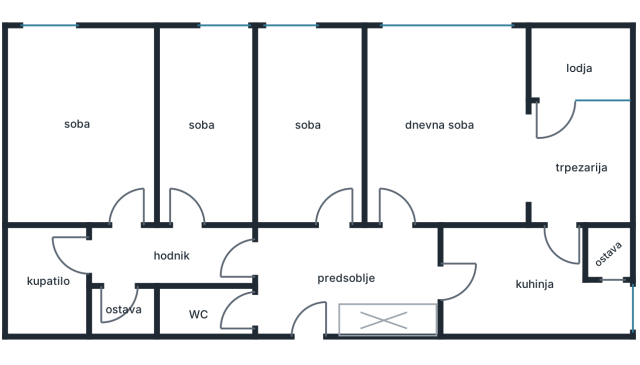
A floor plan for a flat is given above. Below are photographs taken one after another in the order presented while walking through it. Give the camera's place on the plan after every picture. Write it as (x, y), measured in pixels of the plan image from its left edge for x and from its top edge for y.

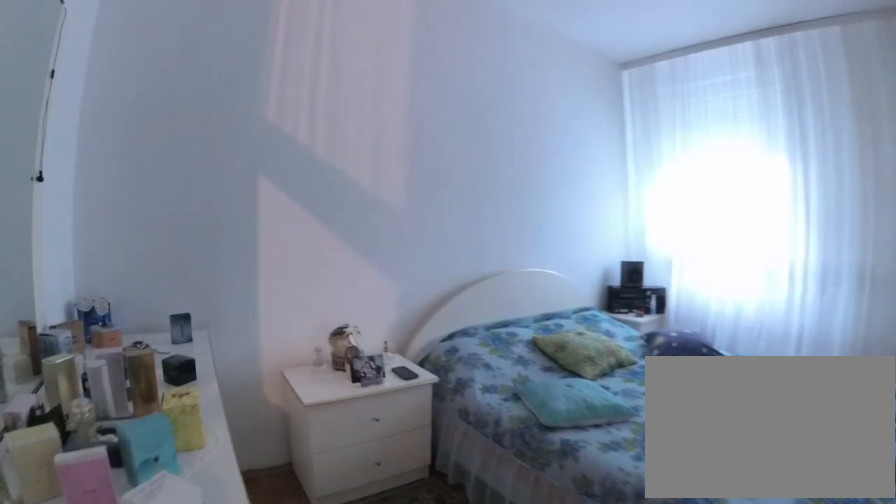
(118, 209)
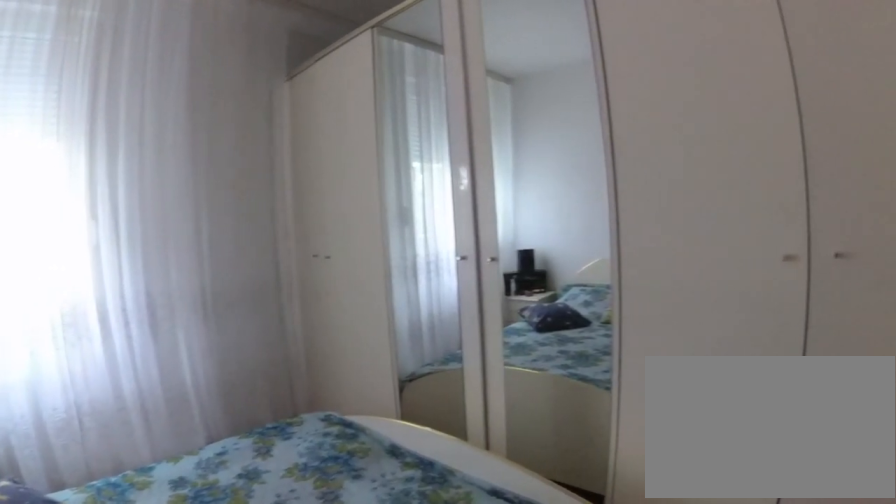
(45, 145)
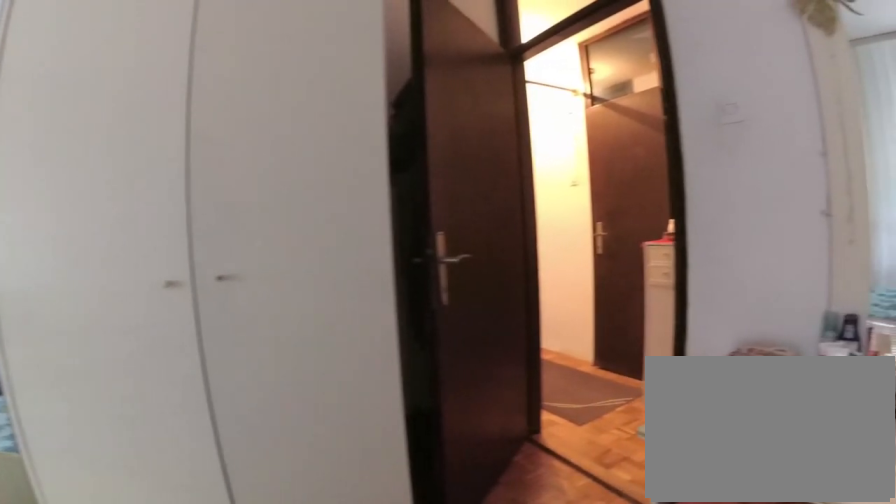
(51, 142)
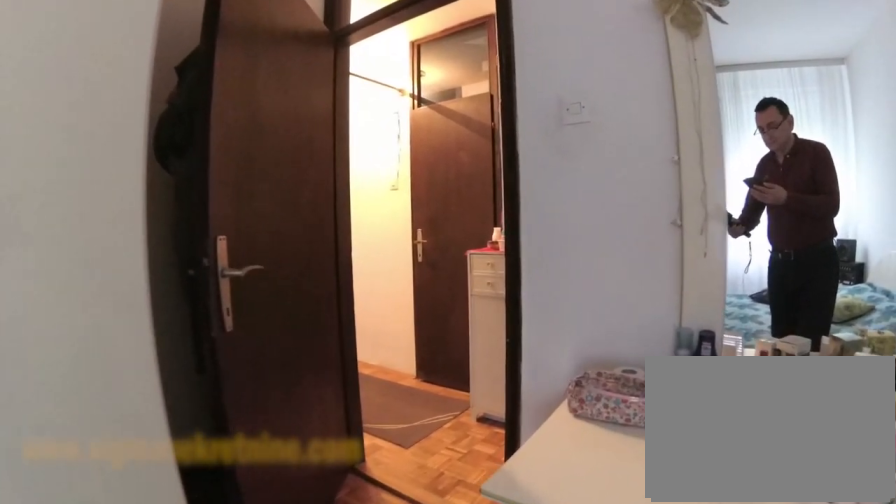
(62, 148)
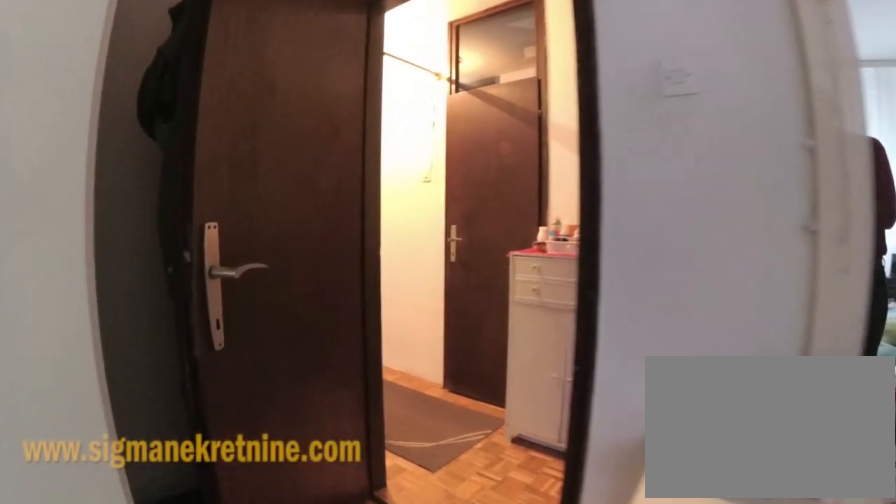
(76, 162)
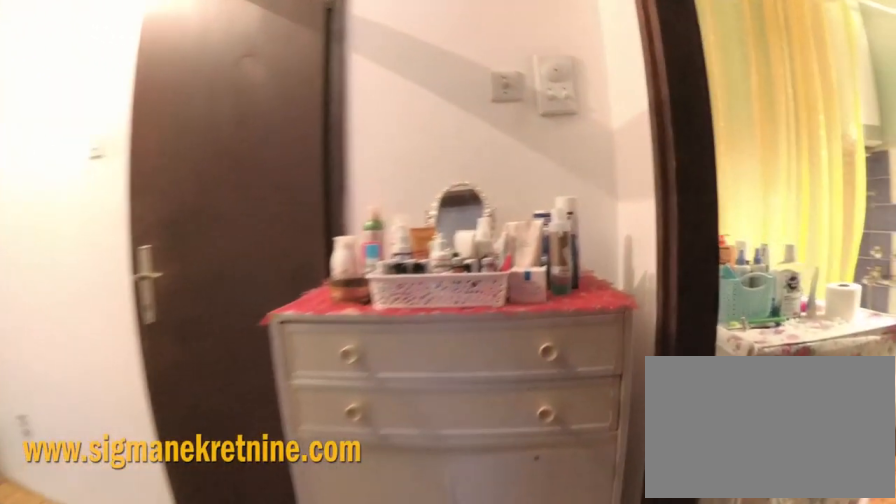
(117, 224)
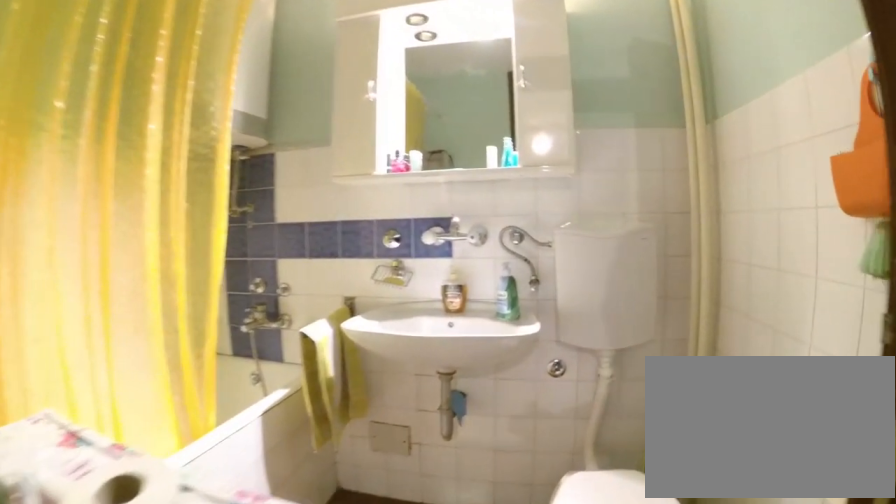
(93, 248)
